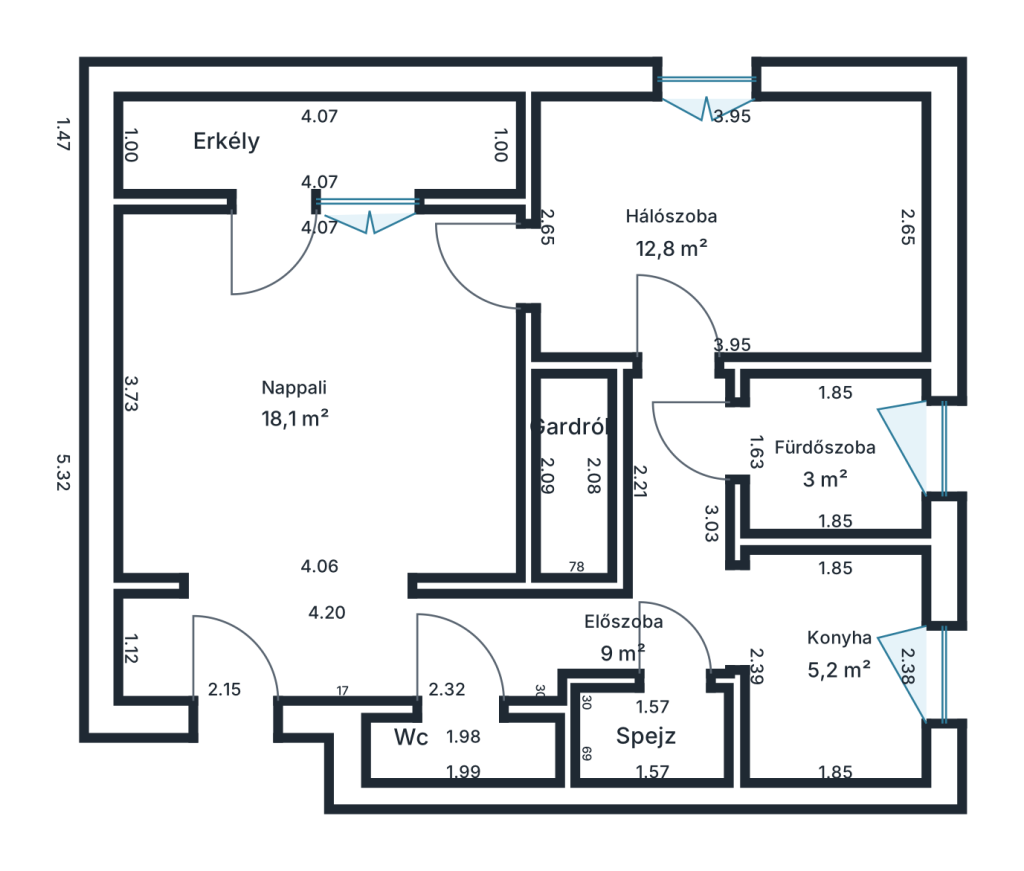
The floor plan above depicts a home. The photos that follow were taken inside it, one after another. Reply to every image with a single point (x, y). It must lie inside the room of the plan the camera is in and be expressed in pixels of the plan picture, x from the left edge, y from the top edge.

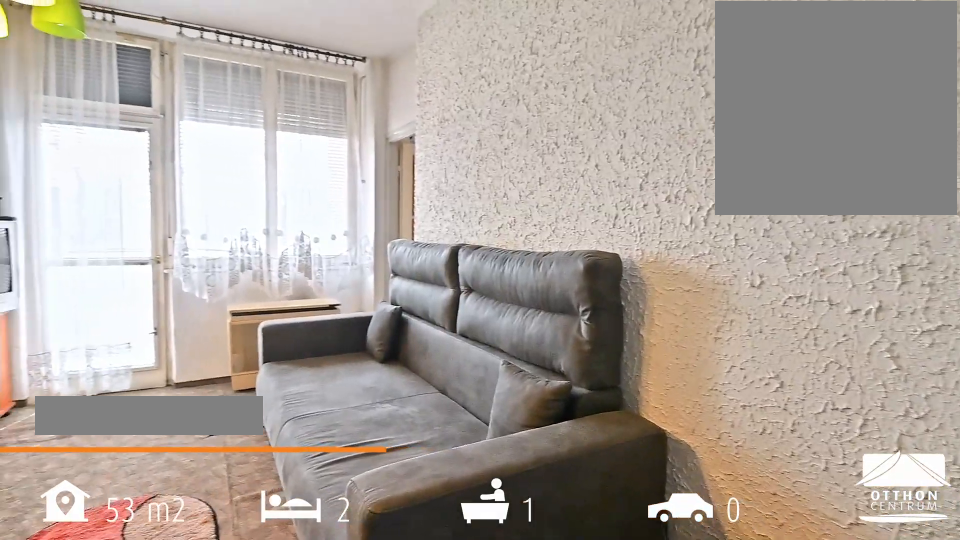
(309, 387)
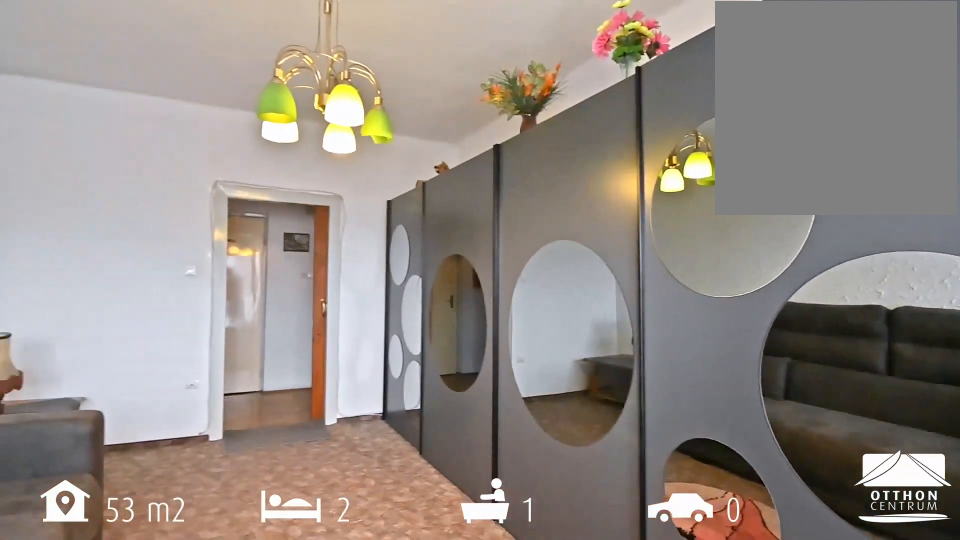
(310, 387)
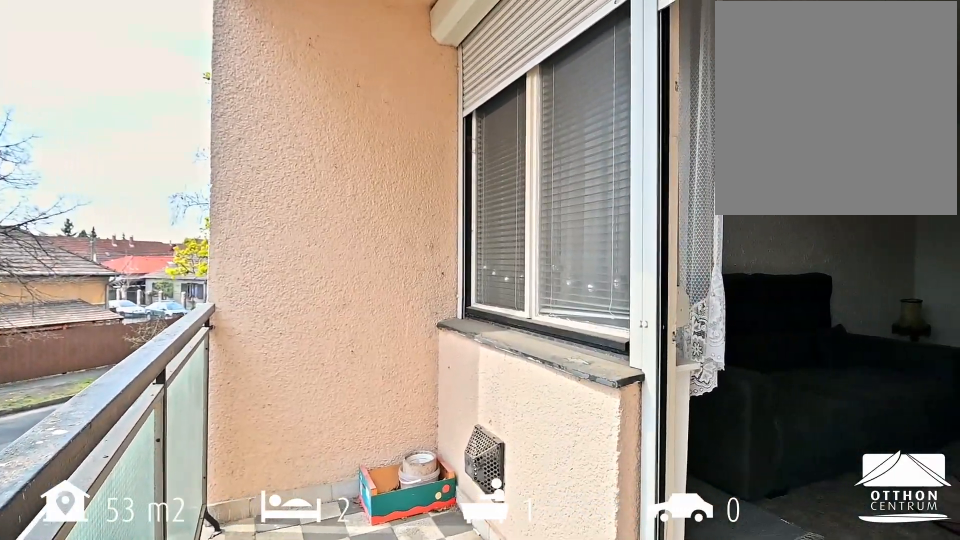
(325, 151)
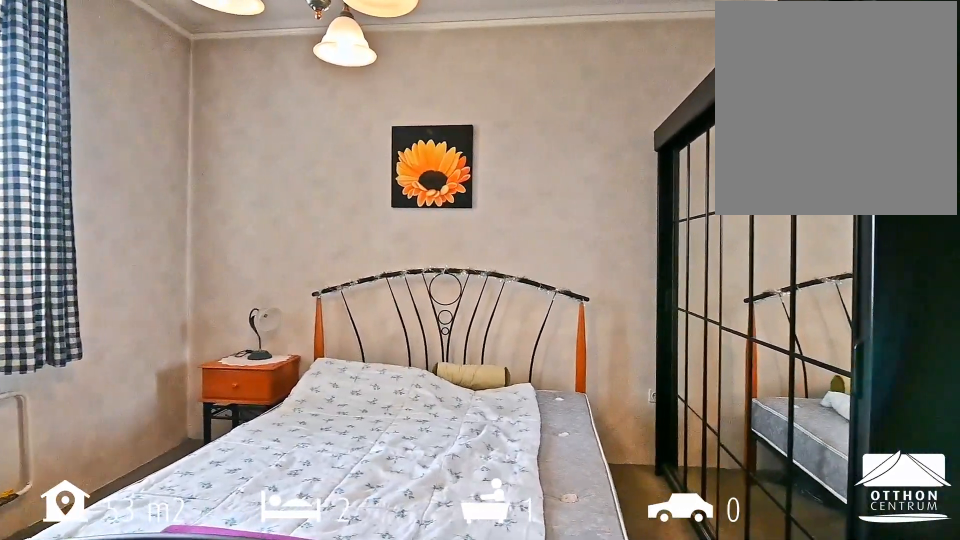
(729, 232)
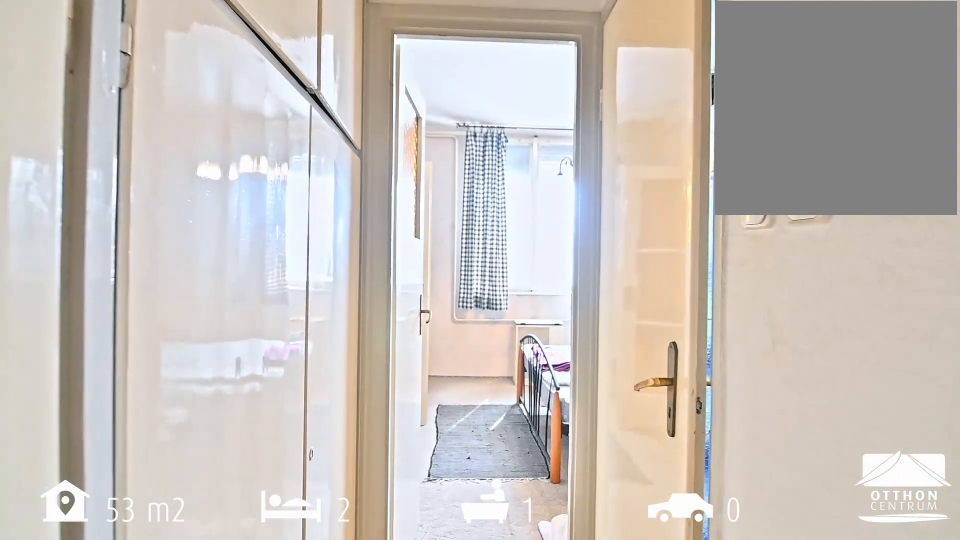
(678, 541)
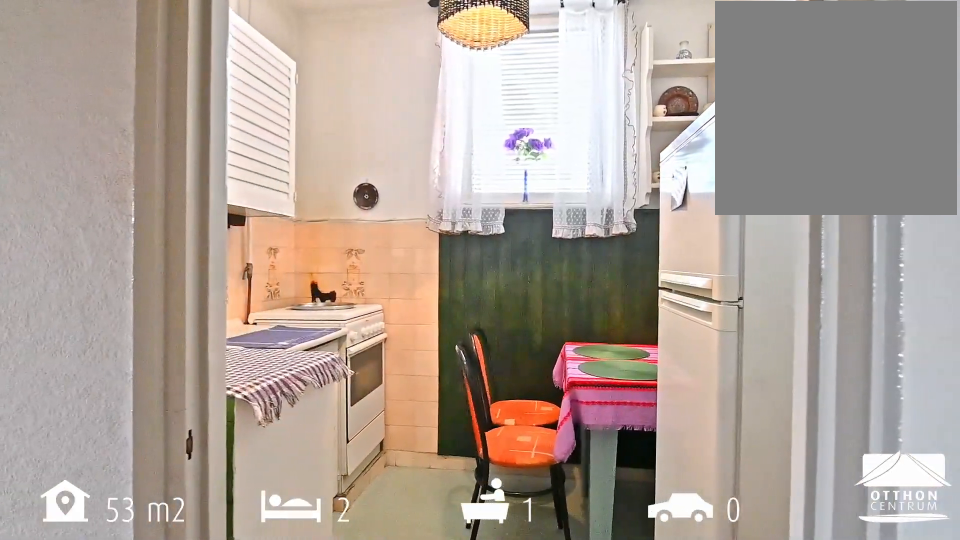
(840, 660)
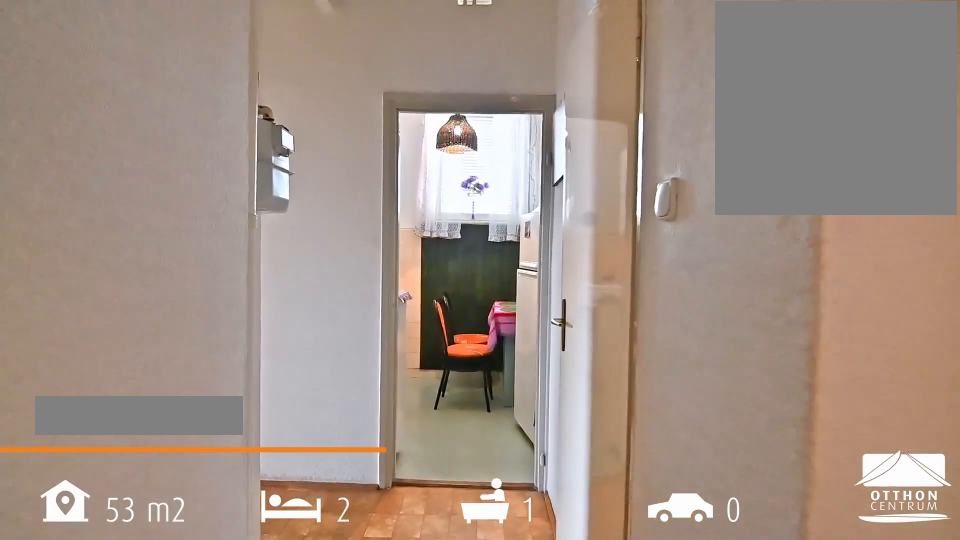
(361, 645)
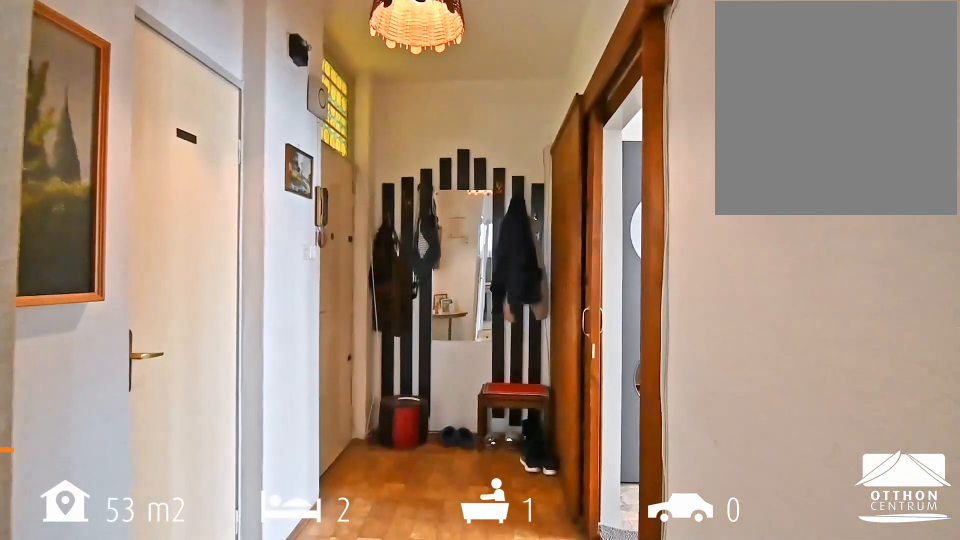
(361, 645)
